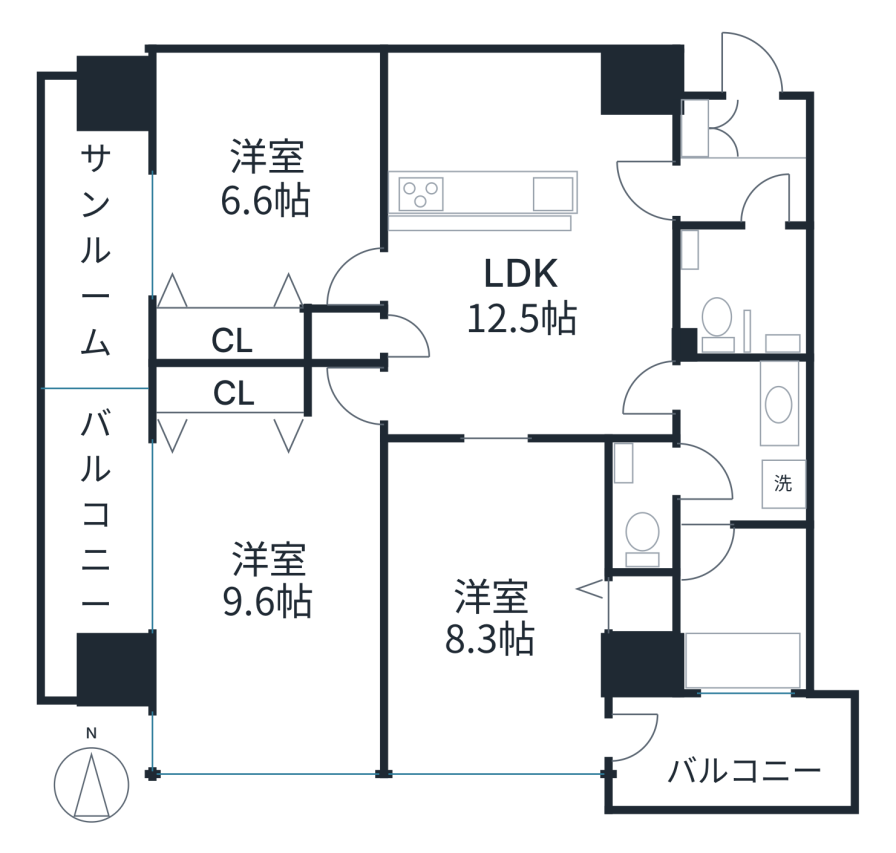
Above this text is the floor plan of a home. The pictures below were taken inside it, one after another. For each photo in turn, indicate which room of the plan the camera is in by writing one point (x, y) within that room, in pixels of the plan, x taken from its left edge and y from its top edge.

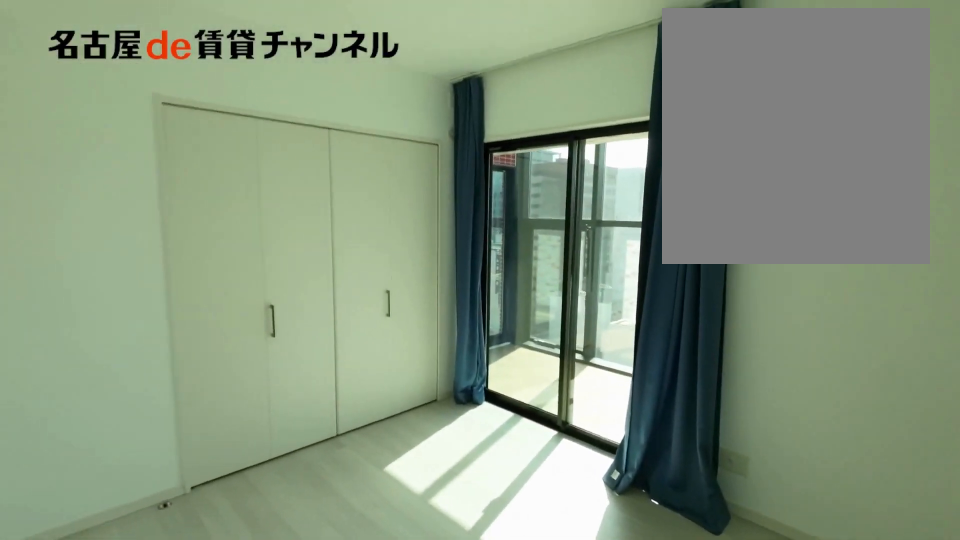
(268, 180)
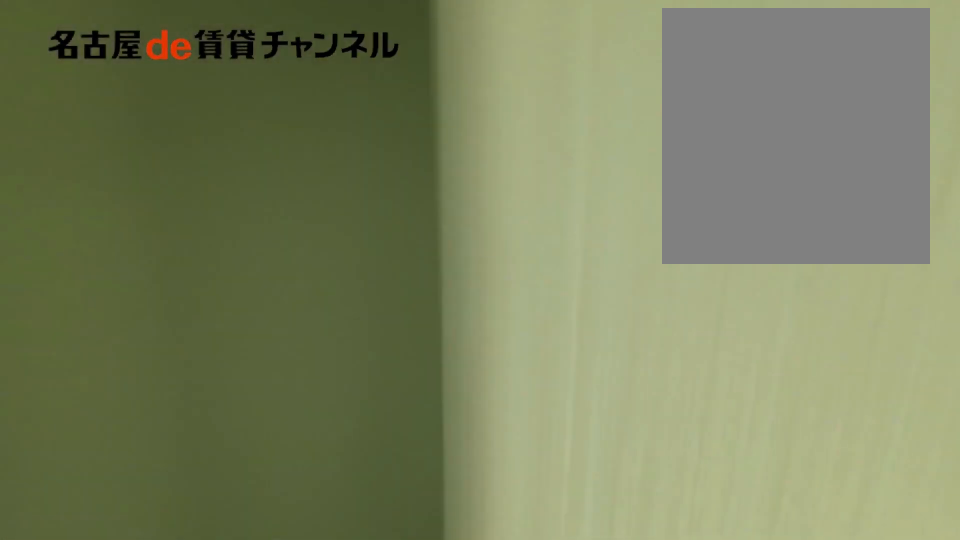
(268, 180)
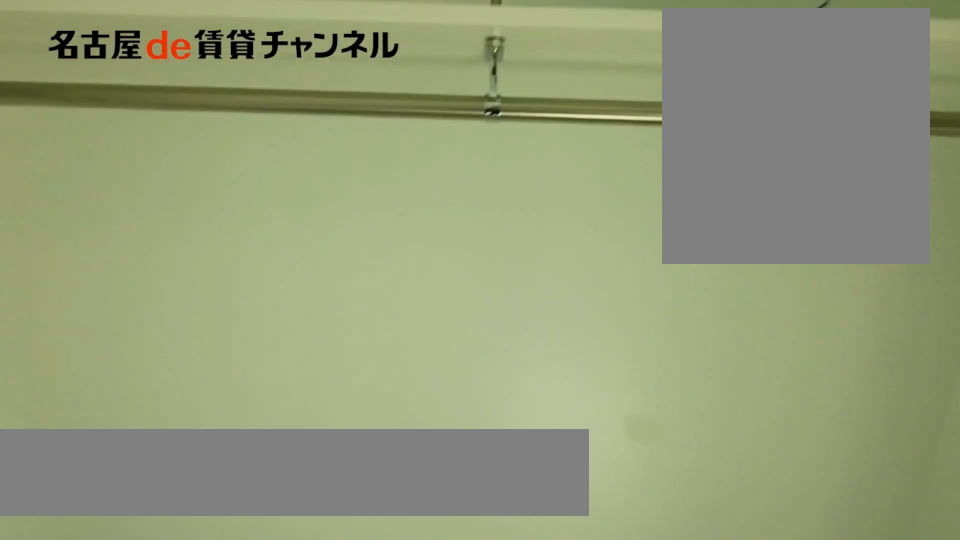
(228, 330)
